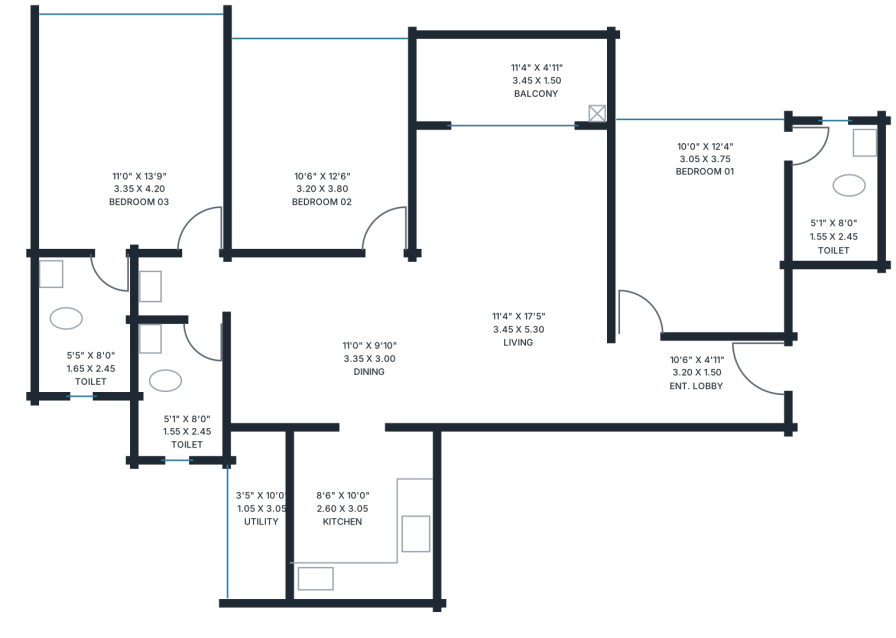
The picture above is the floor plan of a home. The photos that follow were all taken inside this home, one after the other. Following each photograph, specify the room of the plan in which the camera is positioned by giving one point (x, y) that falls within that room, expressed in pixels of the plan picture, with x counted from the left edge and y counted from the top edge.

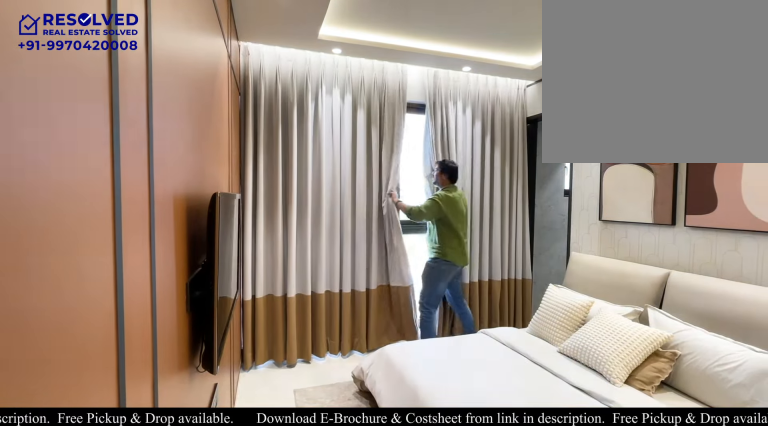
(700, 227)
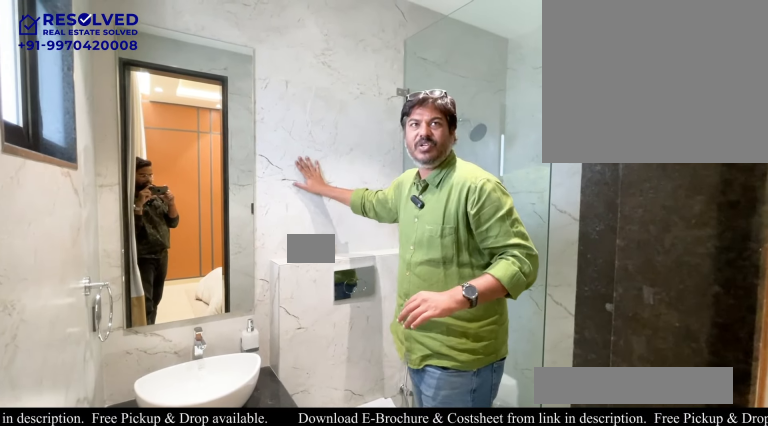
(833, 194)
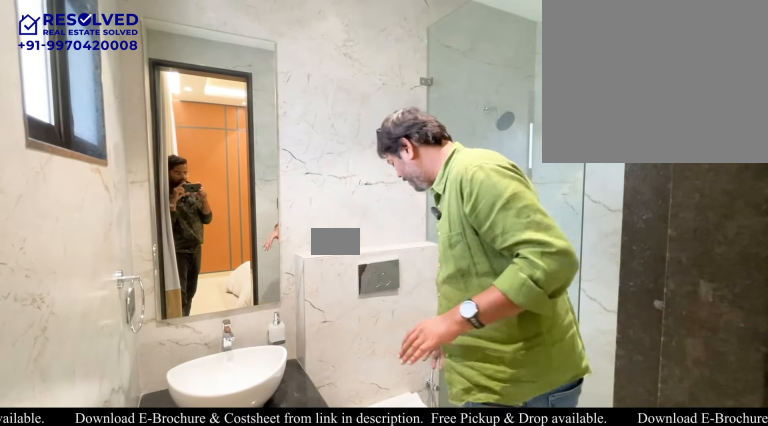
(833, 194)
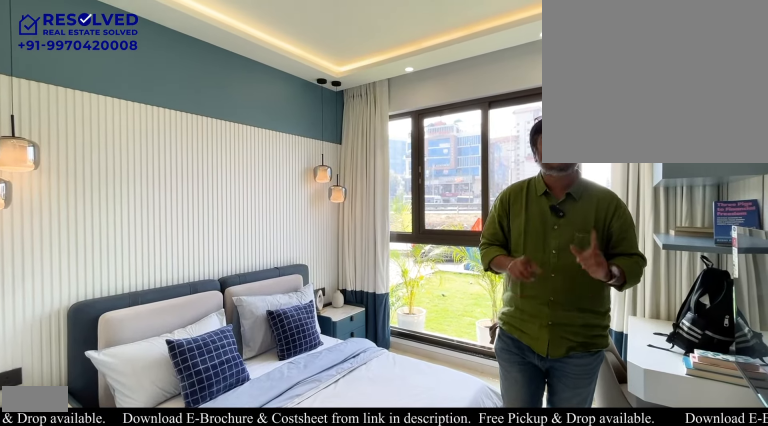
(320, 144)
